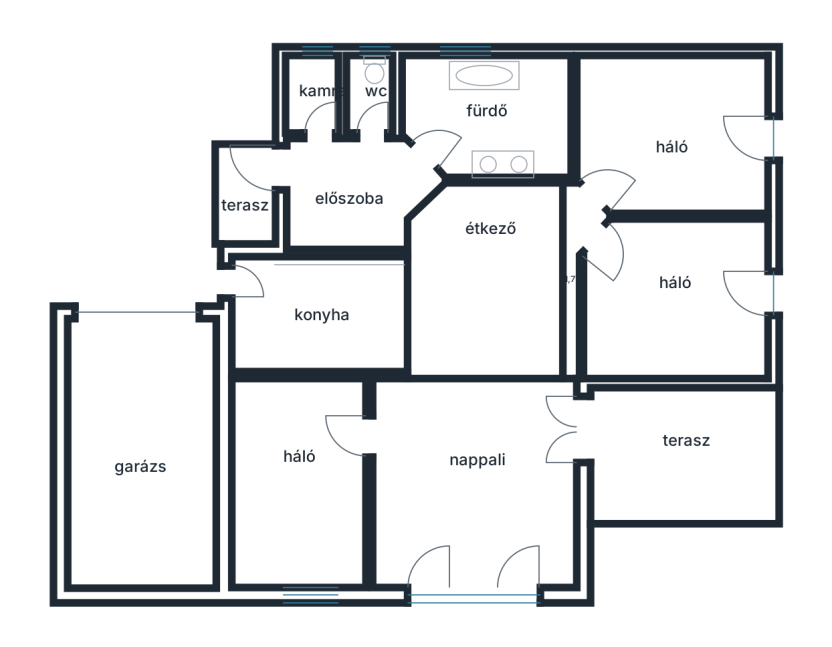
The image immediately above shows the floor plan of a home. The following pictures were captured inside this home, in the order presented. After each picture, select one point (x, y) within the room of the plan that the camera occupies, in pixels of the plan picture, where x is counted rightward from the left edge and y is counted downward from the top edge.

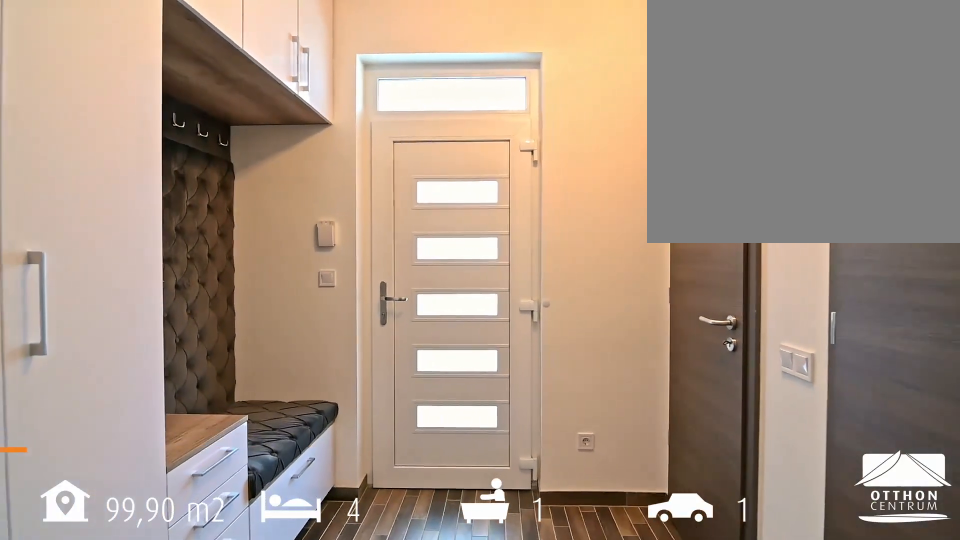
(351, 193)
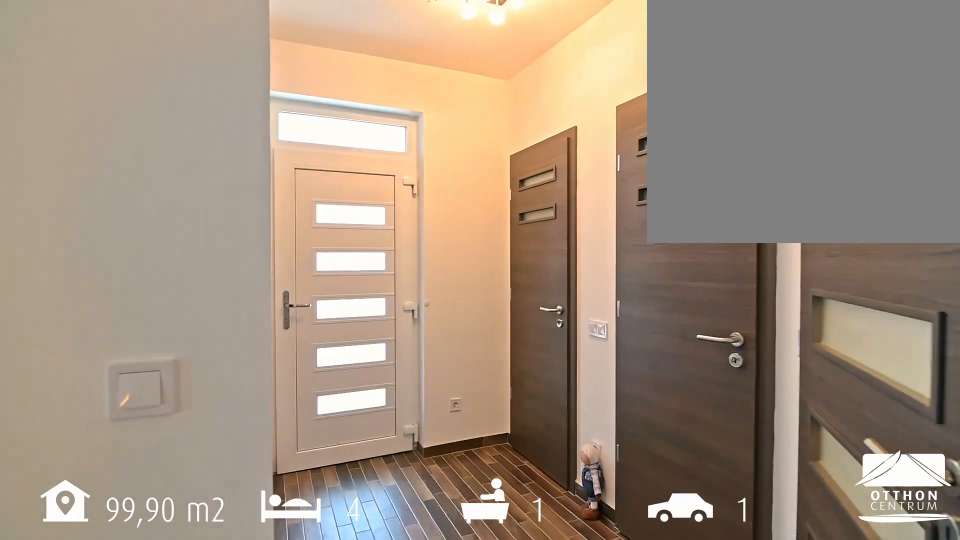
(351, 193)
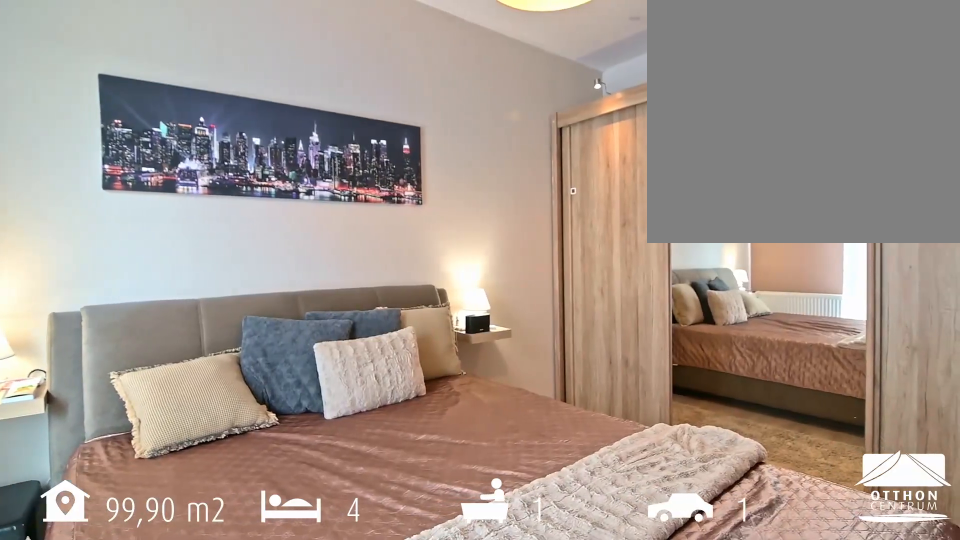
(299, 453)
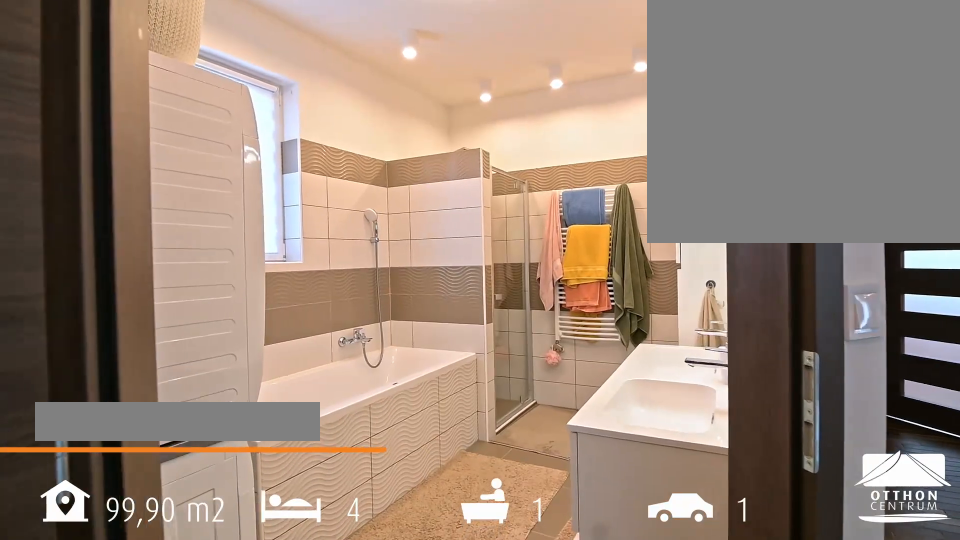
(495, 117)
